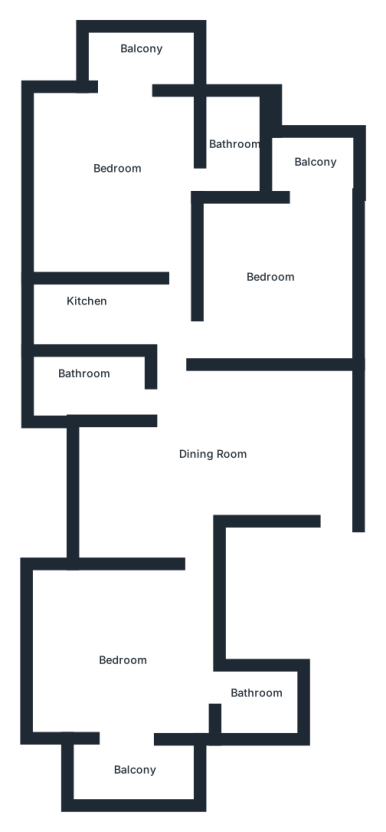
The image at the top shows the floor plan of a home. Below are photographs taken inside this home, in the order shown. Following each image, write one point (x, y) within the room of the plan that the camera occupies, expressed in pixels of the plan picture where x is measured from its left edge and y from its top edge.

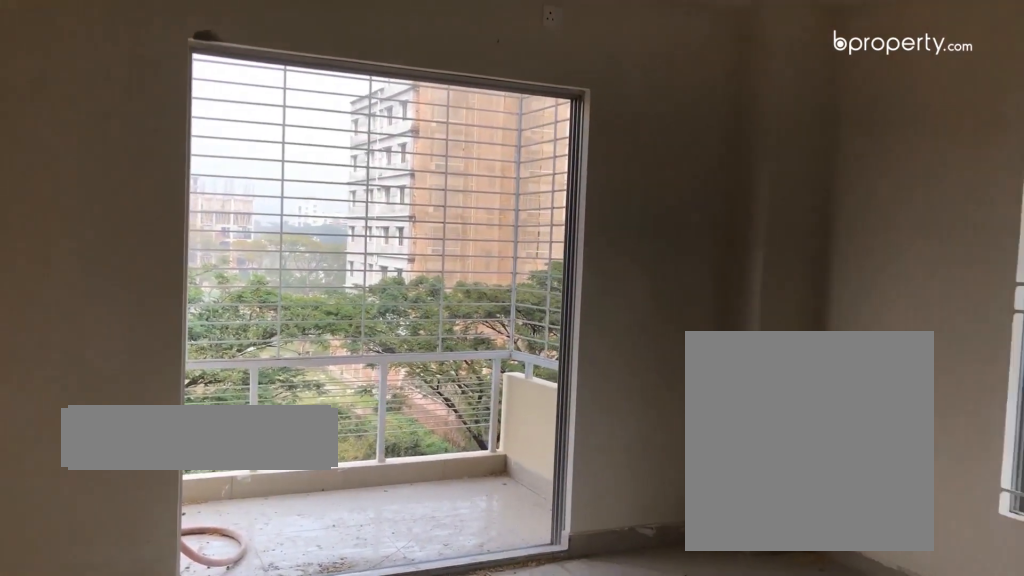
(139, 705)
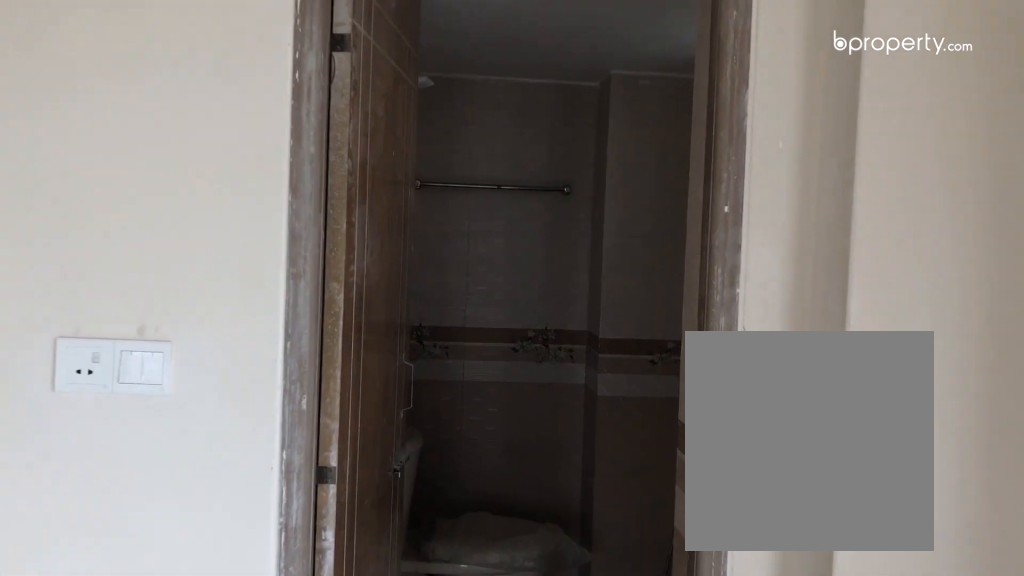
(139, 705)
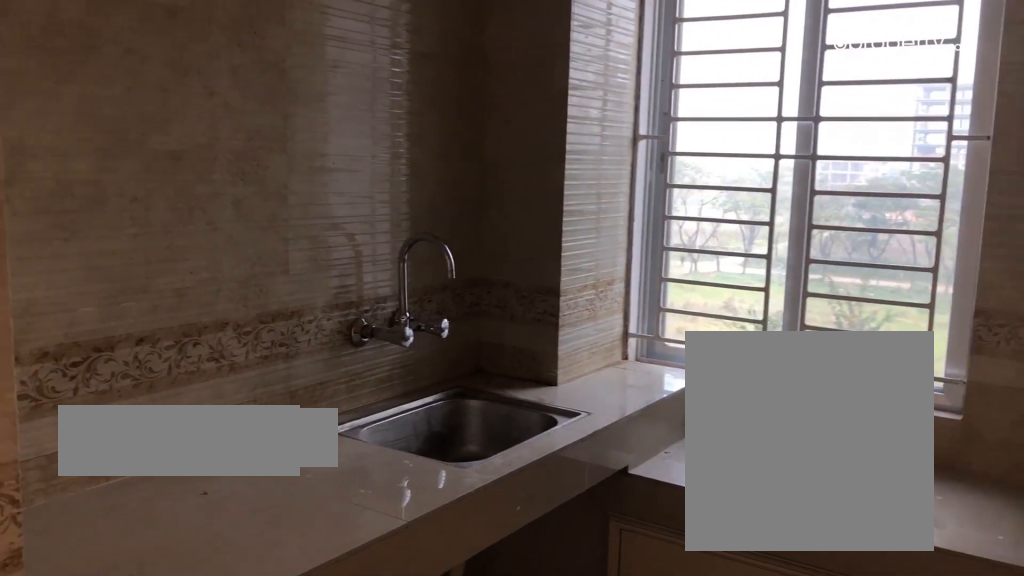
(88, 314)
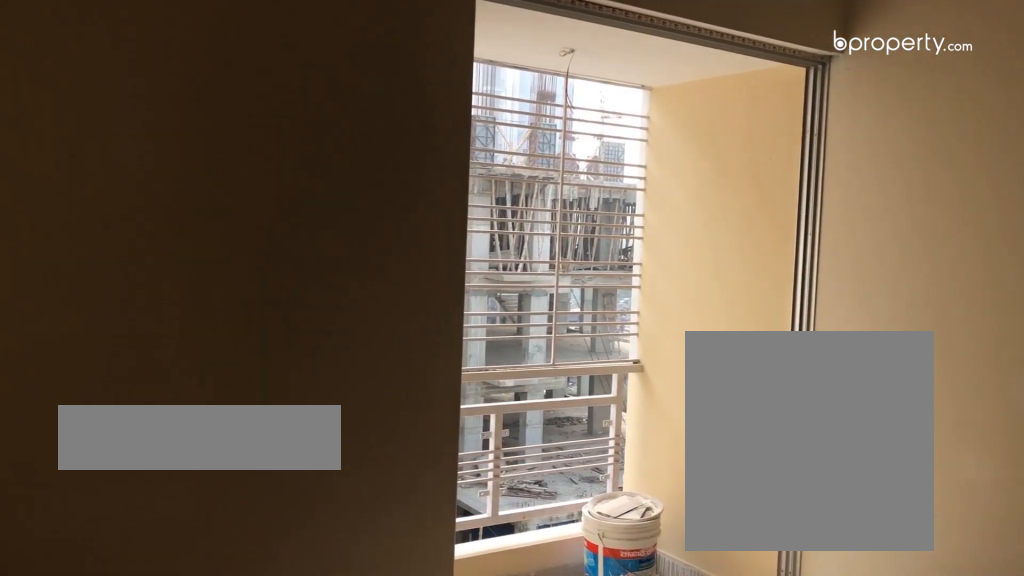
(271, 281)
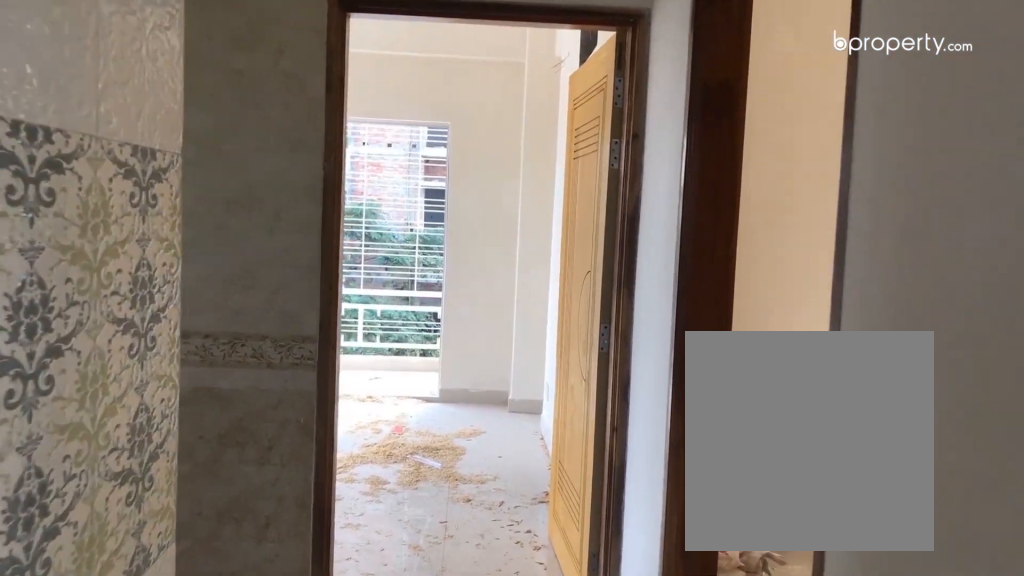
(271, 281)
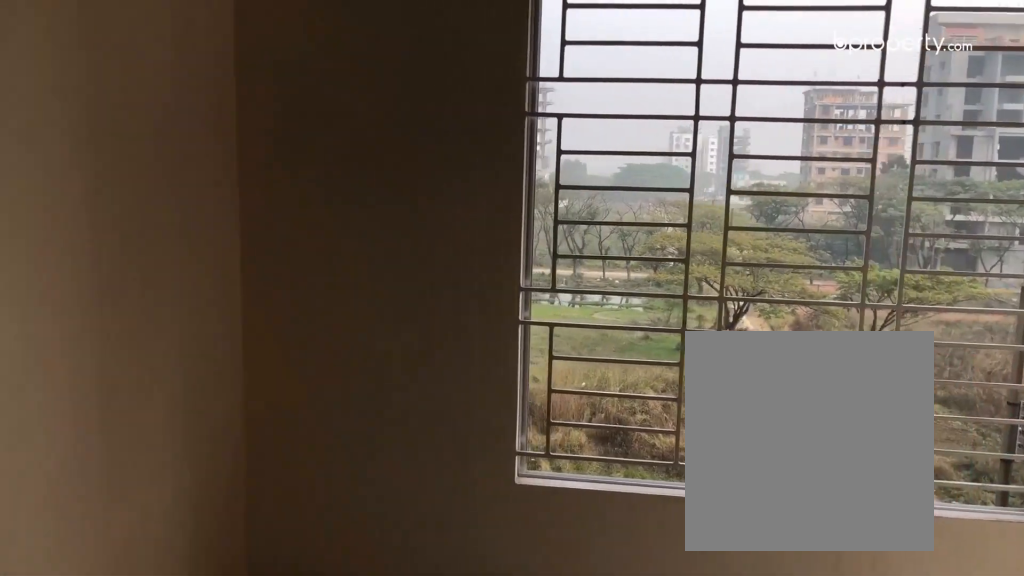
(118, 181)
